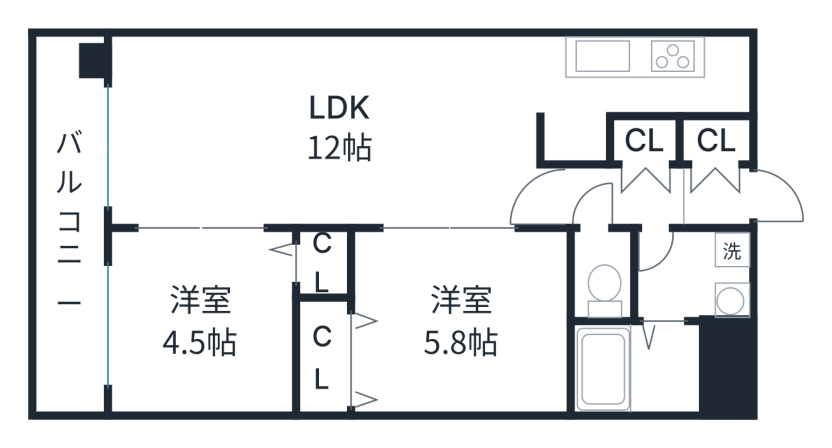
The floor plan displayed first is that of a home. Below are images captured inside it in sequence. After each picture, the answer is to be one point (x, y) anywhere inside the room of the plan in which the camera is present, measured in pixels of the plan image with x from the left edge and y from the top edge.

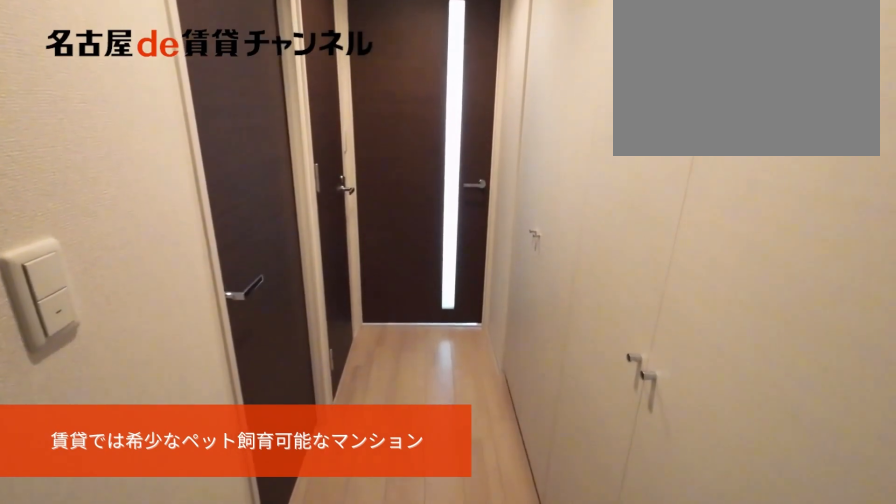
(680, 171)
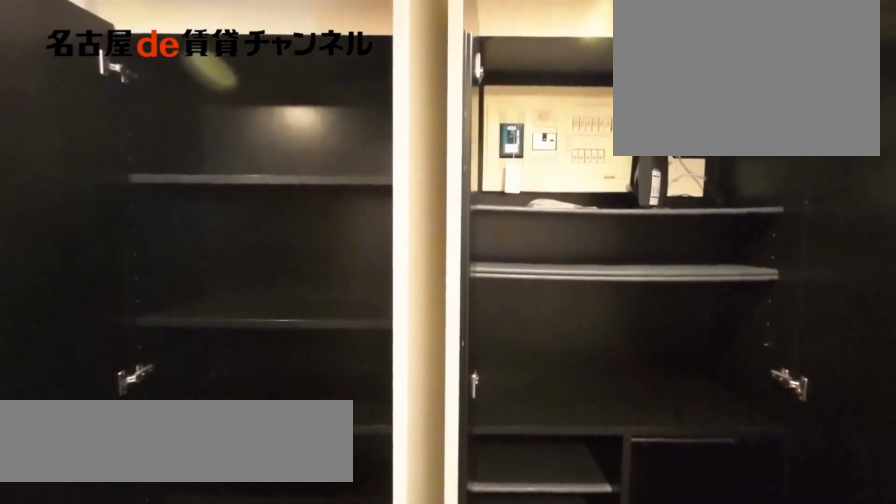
(680, 171)
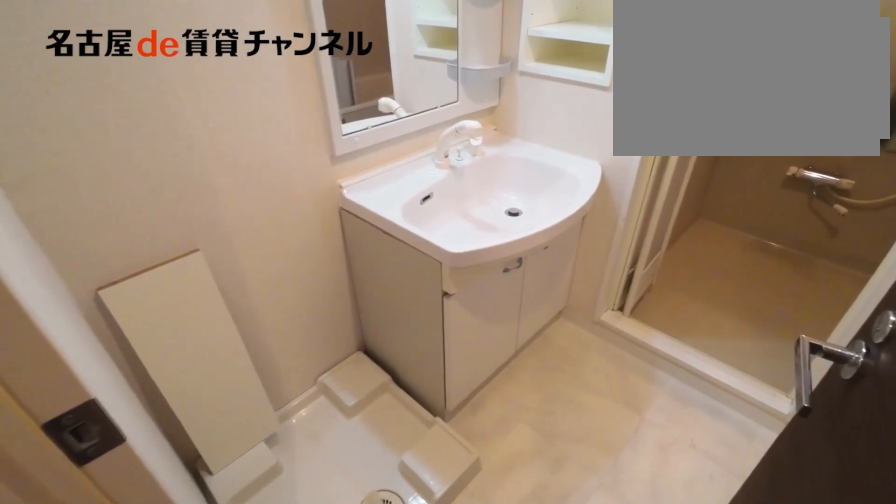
(694, 275)
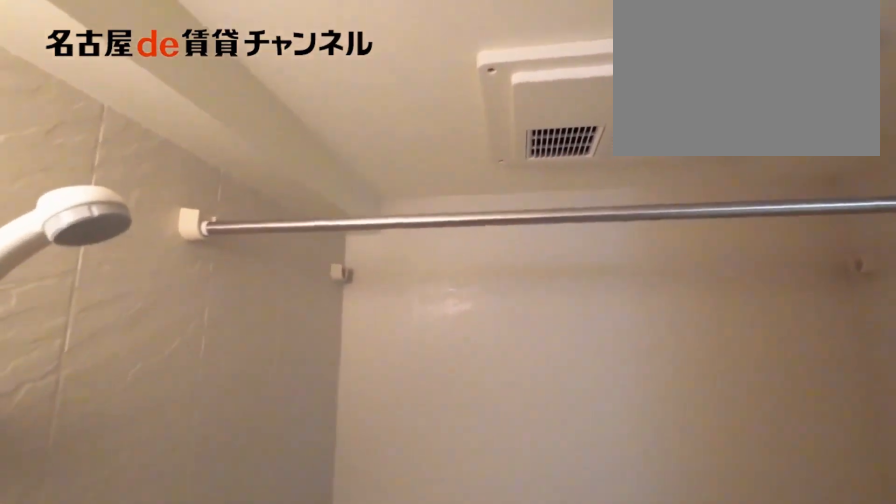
(634, 366)
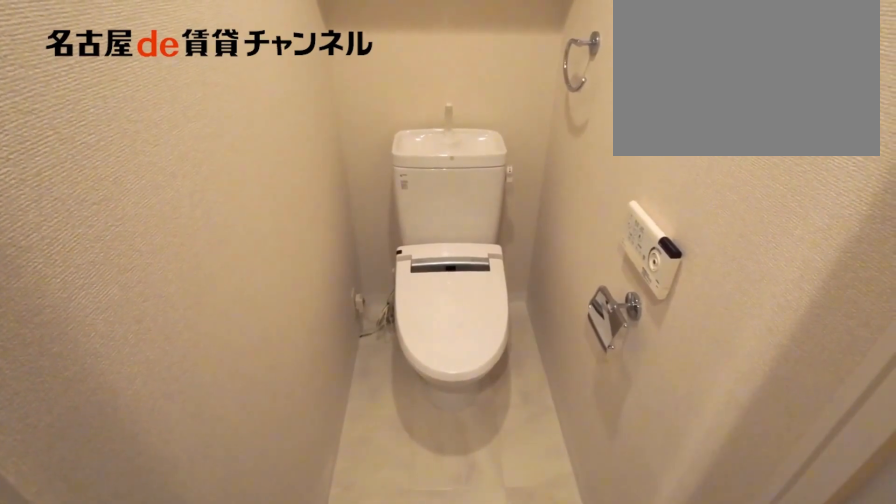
(602, 274)
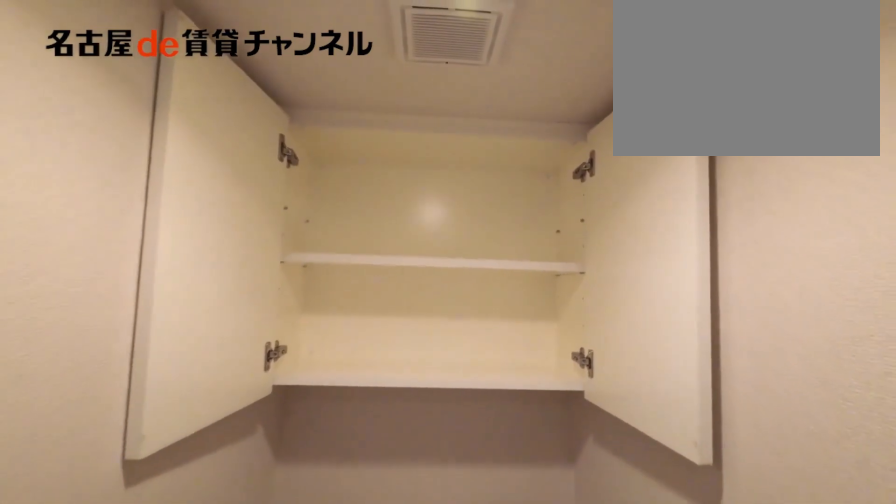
(602, 274)
